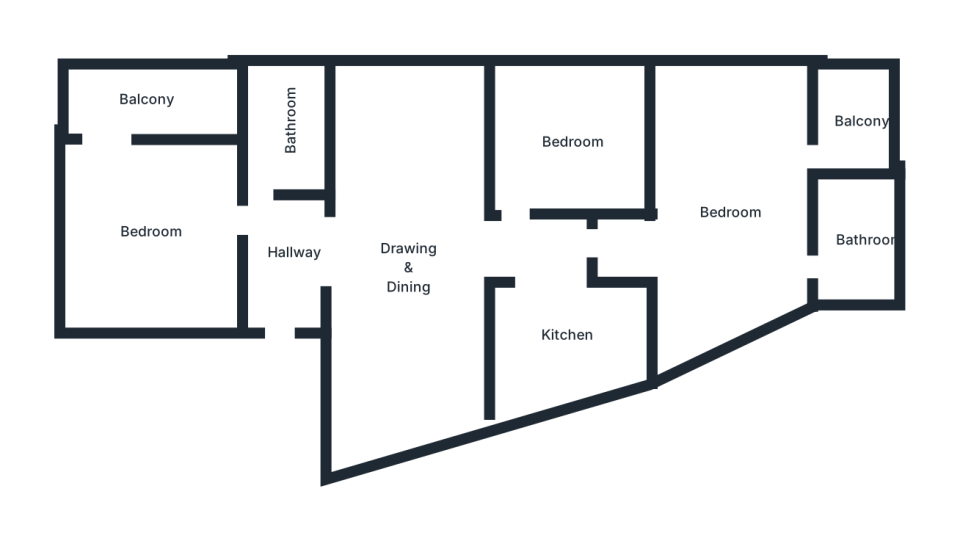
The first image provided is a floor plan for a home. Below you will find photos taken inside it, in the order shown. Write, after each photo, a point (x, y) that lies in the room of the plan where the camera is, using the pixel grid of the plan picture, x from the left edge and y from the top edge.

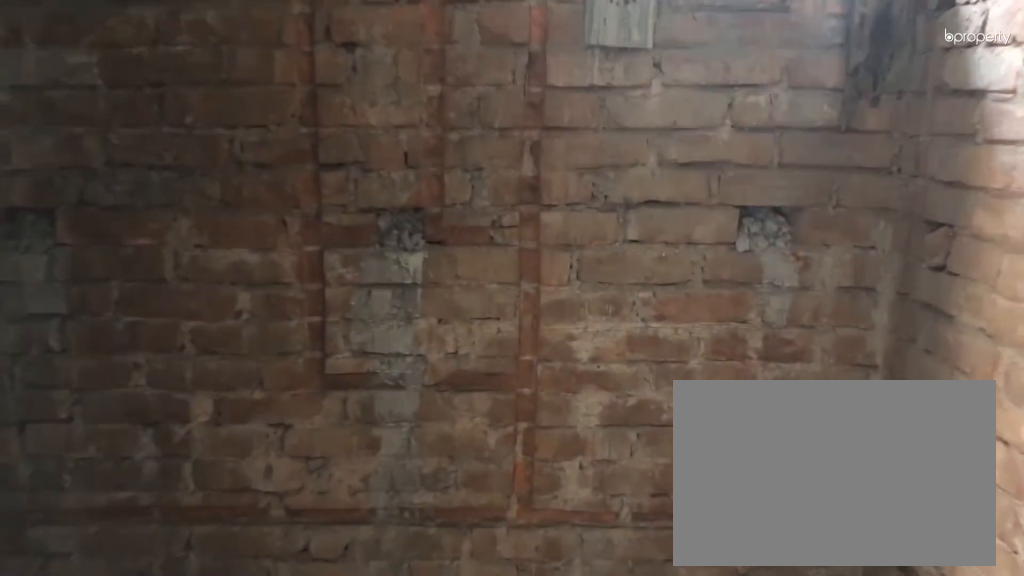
(858, 247)
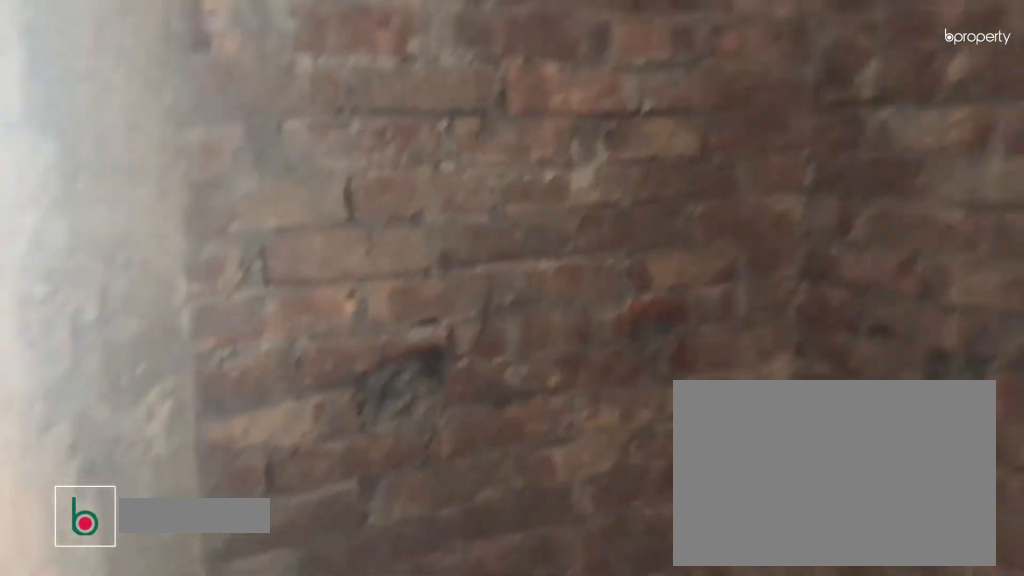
(858, 247)
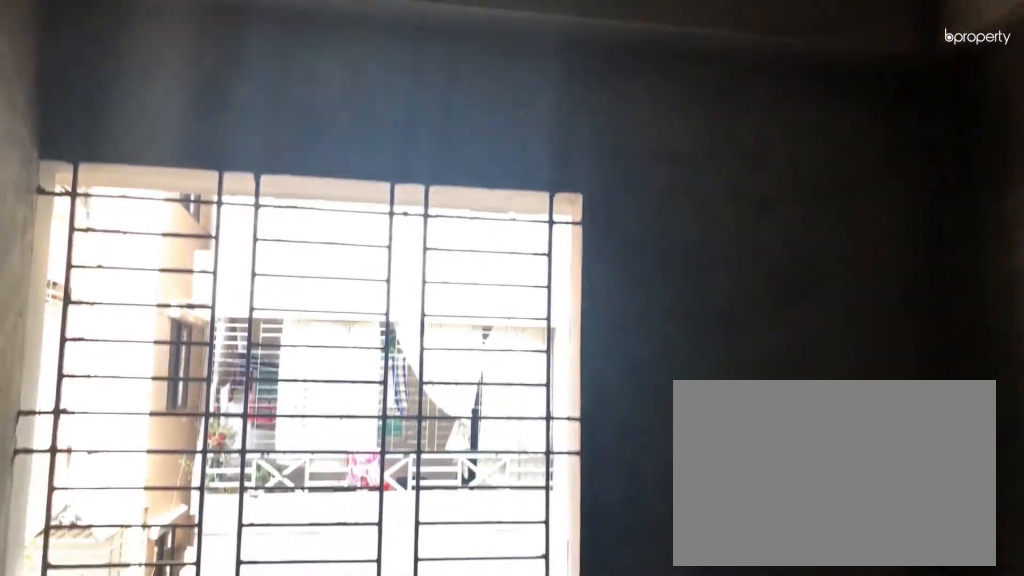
(576, 143)
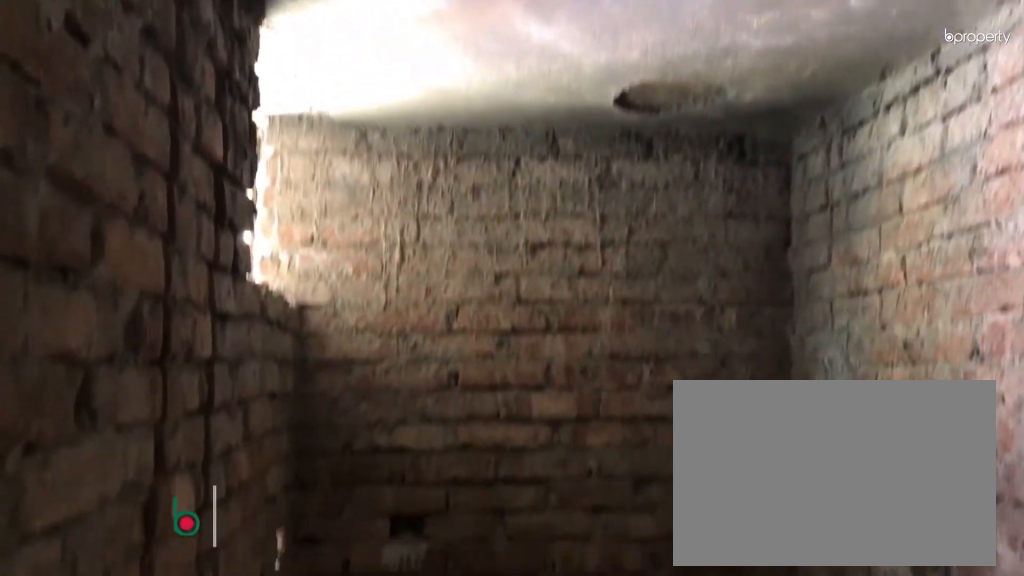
(292, 117)
